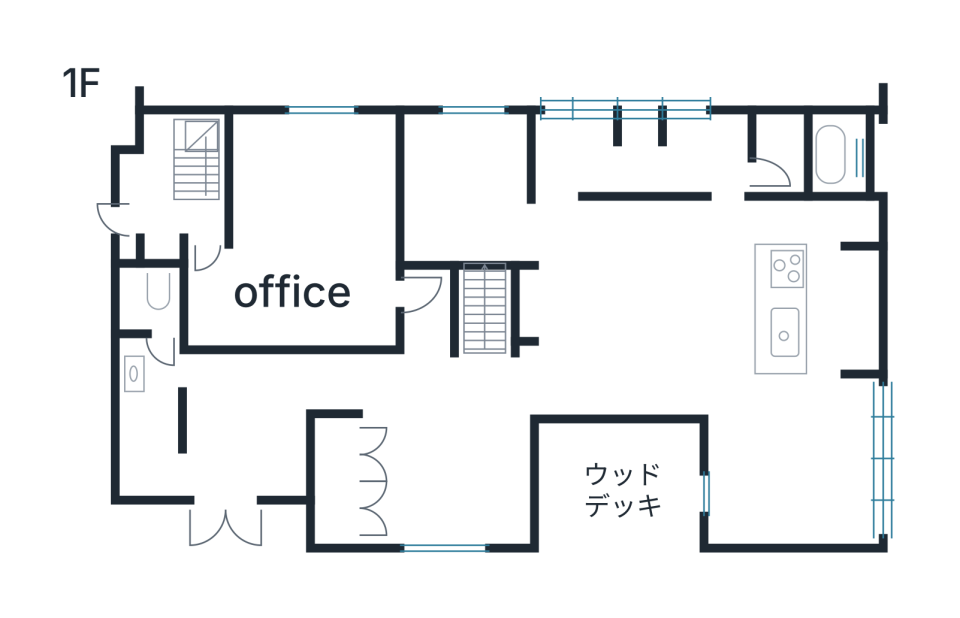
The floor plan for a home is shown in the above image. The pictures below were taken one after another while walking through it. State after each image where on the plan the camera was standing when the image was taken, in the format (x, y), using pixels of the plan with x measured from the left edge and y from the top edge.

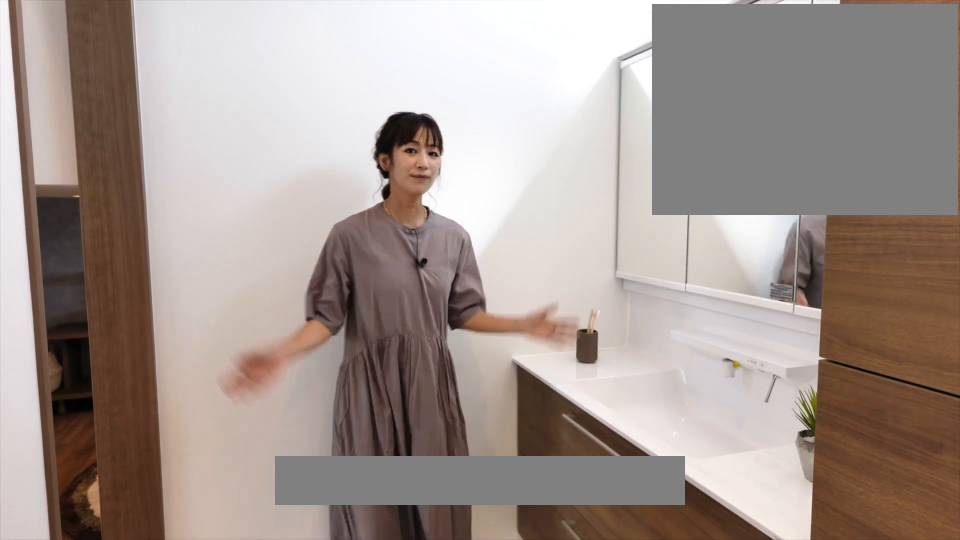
(565, 166)
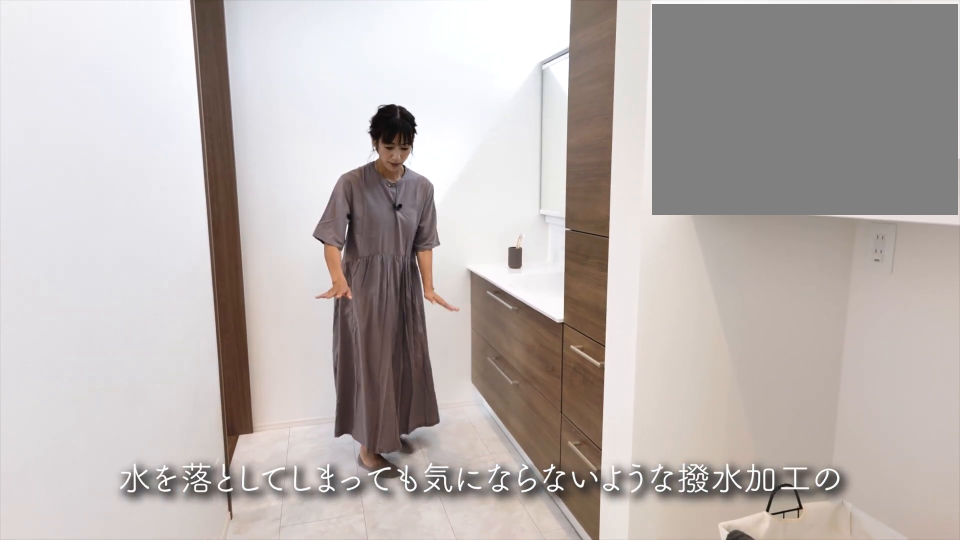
(565, 166)
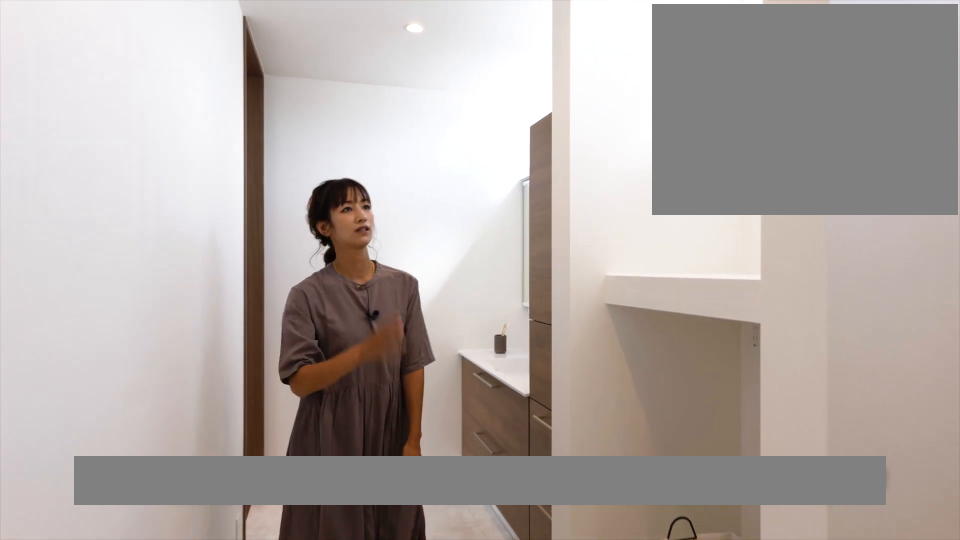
(619, 166)
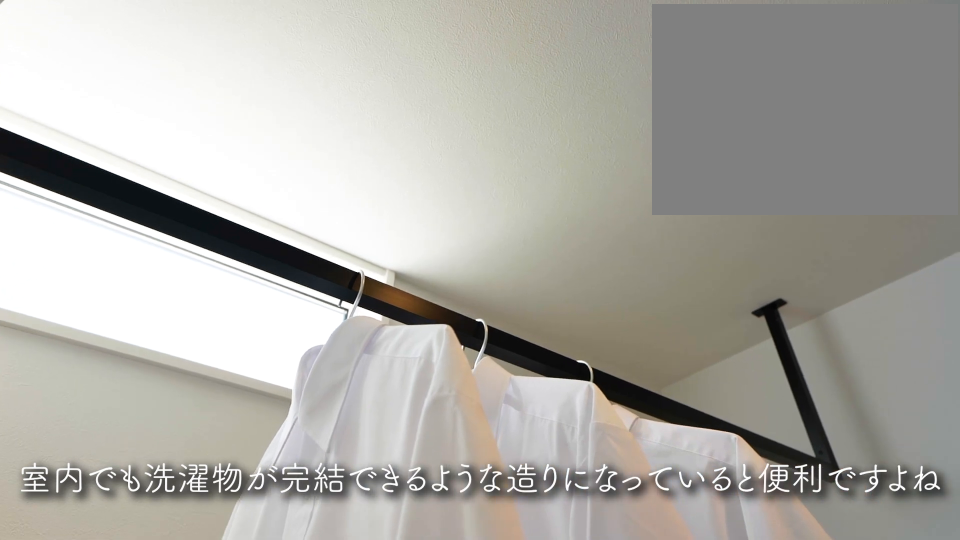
(720, 187)
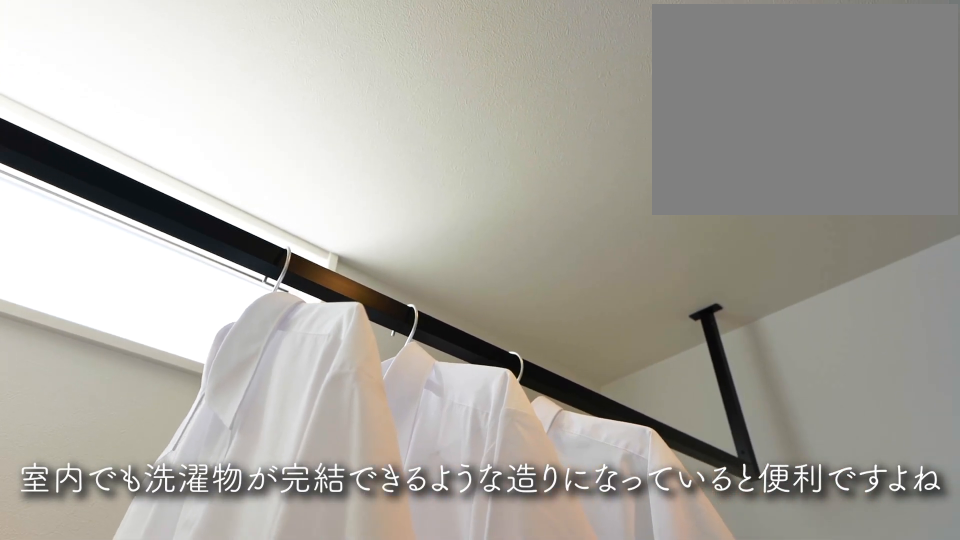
(720, 187)
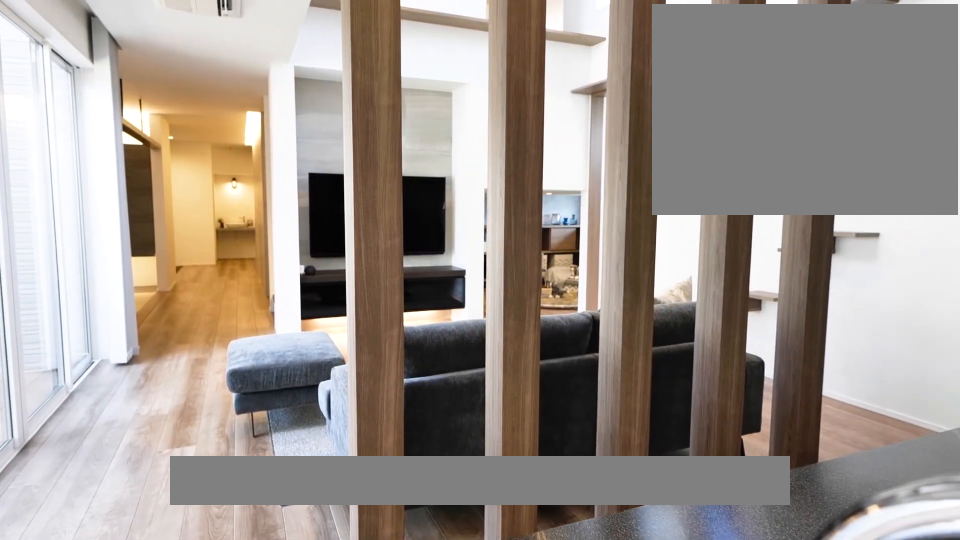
(820, 352)
